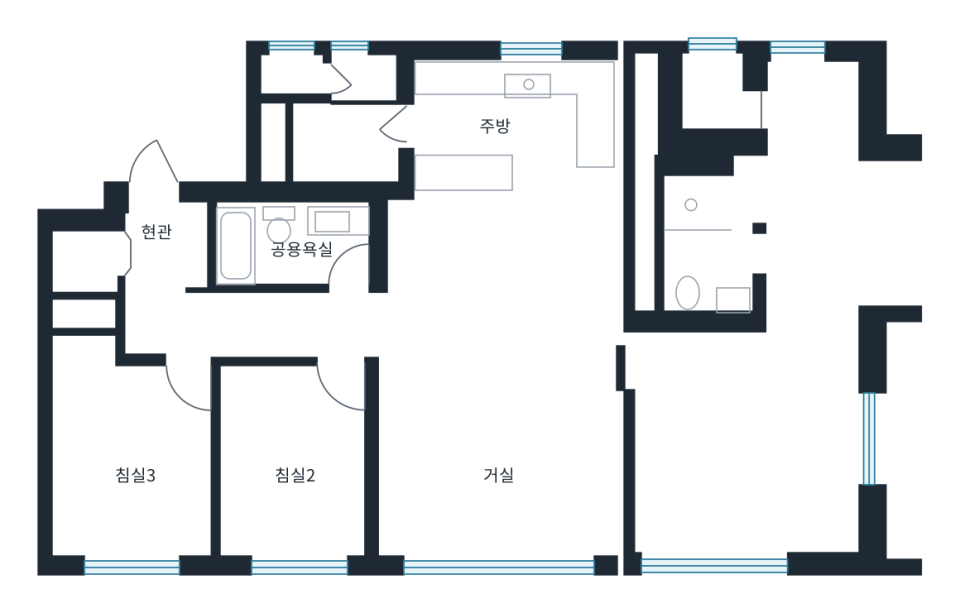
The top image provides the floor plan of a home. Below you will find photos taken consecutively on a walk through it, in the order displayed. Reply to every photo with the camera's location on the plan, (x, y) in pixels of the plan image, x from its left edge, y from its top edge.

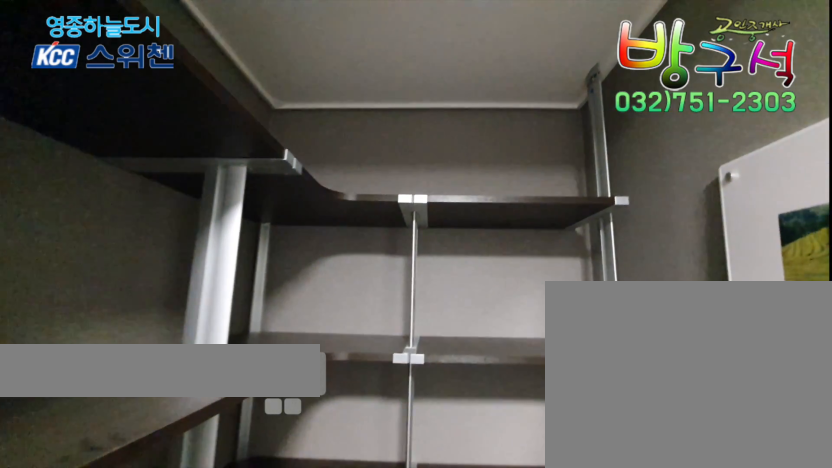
(168, 220)
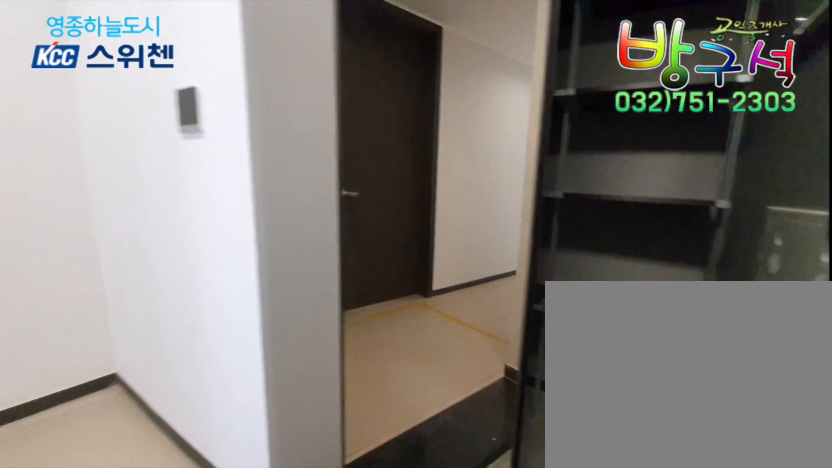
(168, 220)
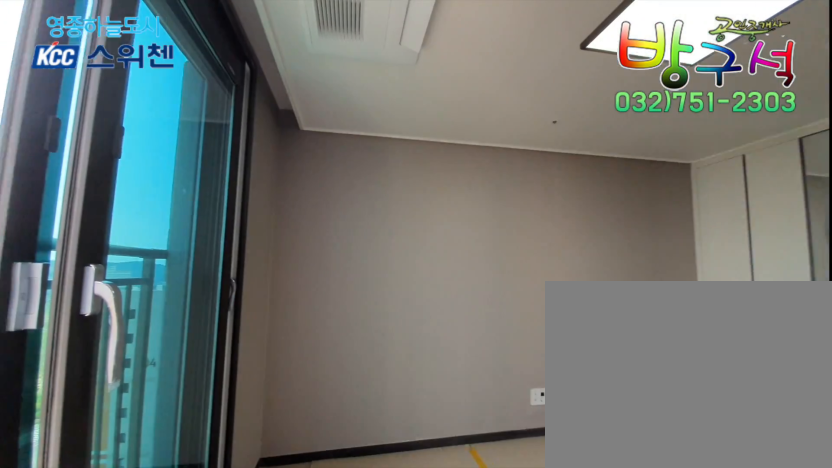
(125, 406)
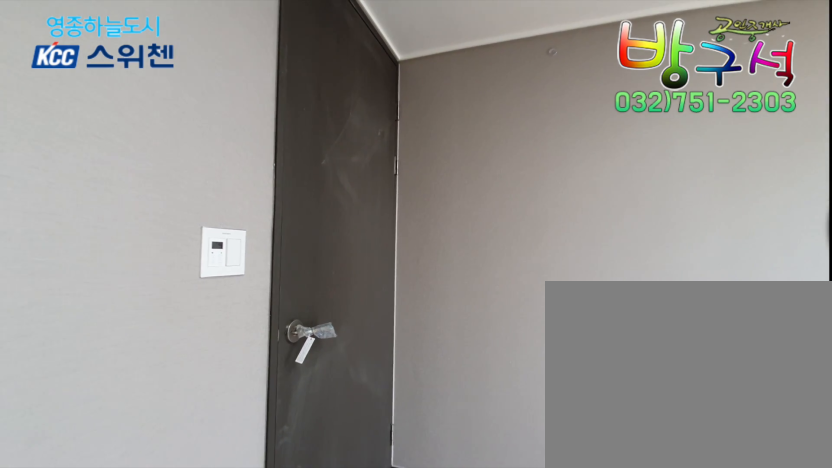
(125, 409)
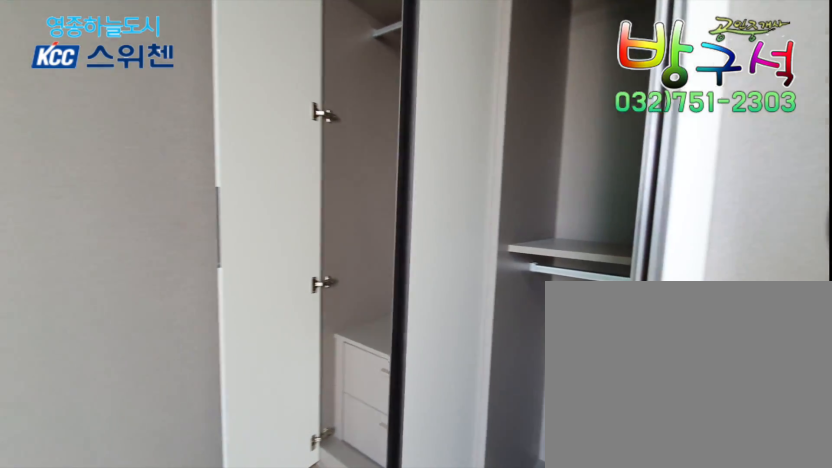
(125, 406)
